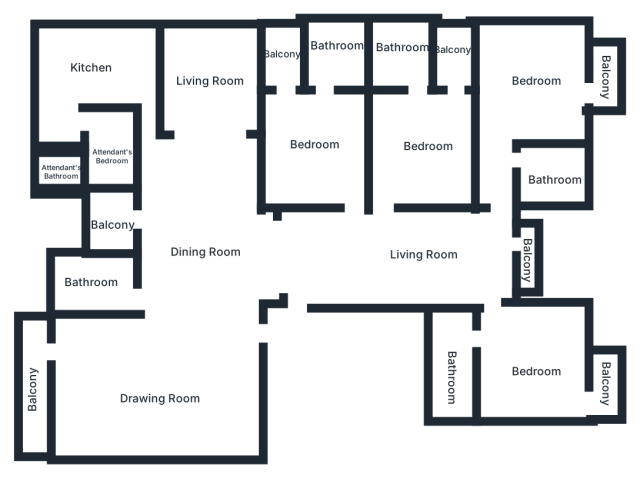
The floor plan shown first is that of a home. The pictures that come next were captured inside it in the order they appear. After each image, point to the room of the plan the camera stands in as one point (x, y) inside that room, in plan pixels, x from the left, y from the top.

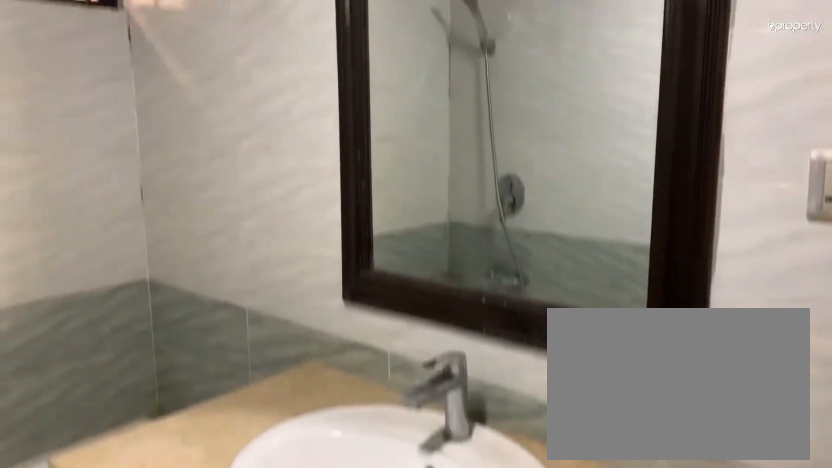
(100, 285)
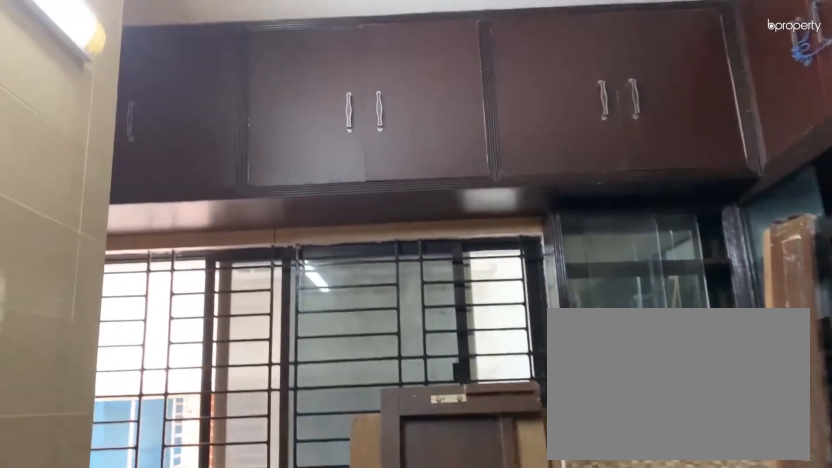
(88, 62)
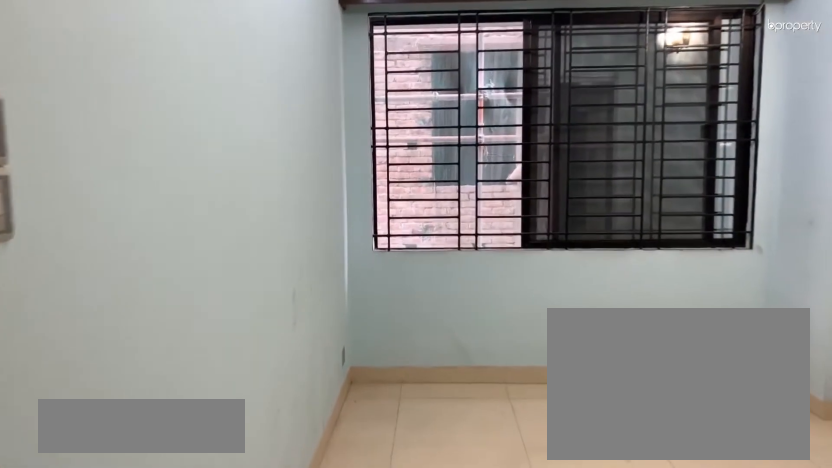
(204, 68)
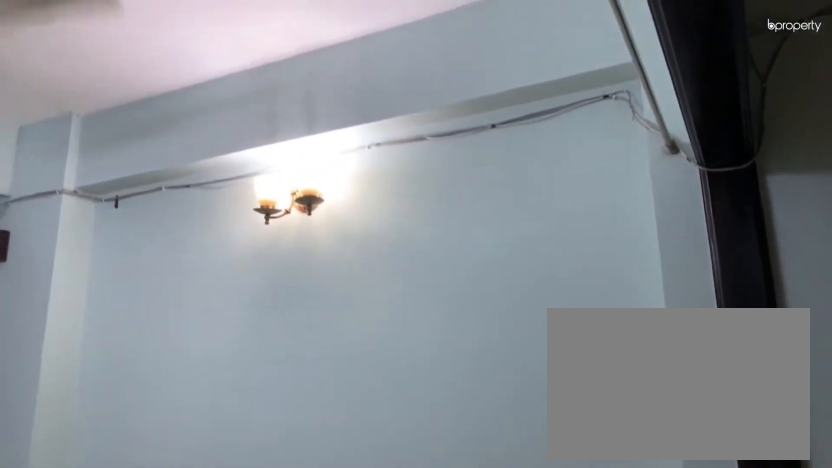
(204, 68)
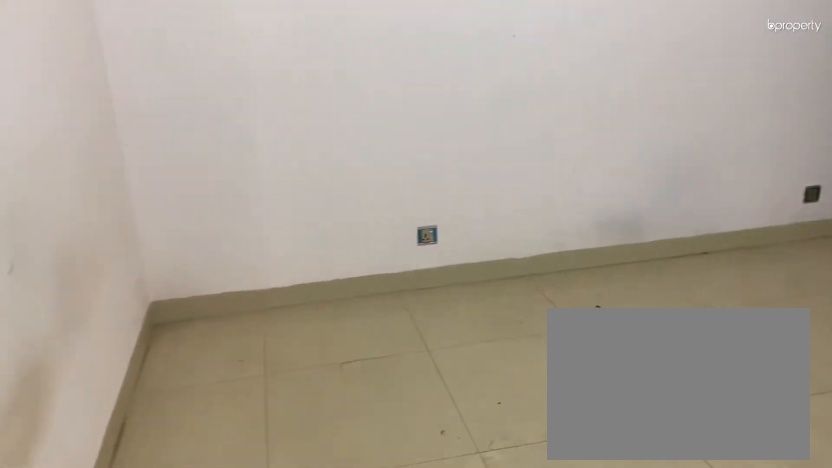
(312, 135)
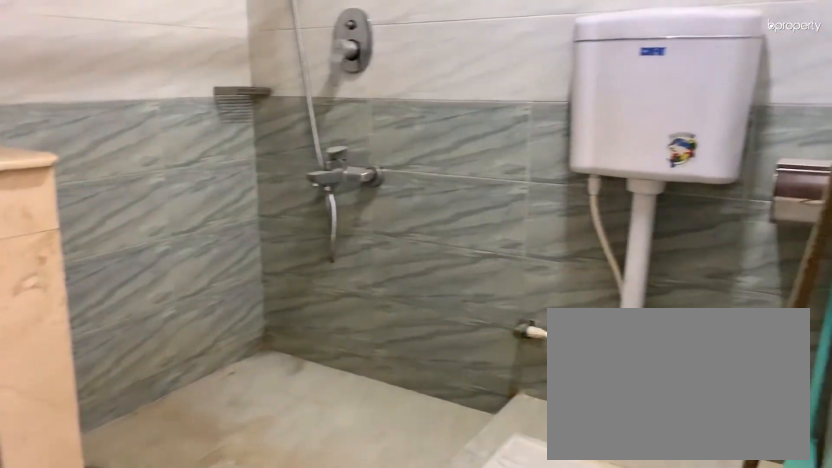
(331, 52)
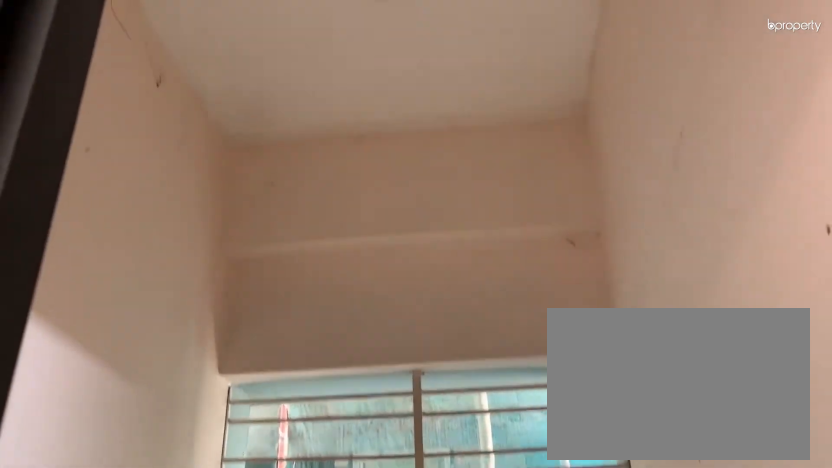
(281, 57)
